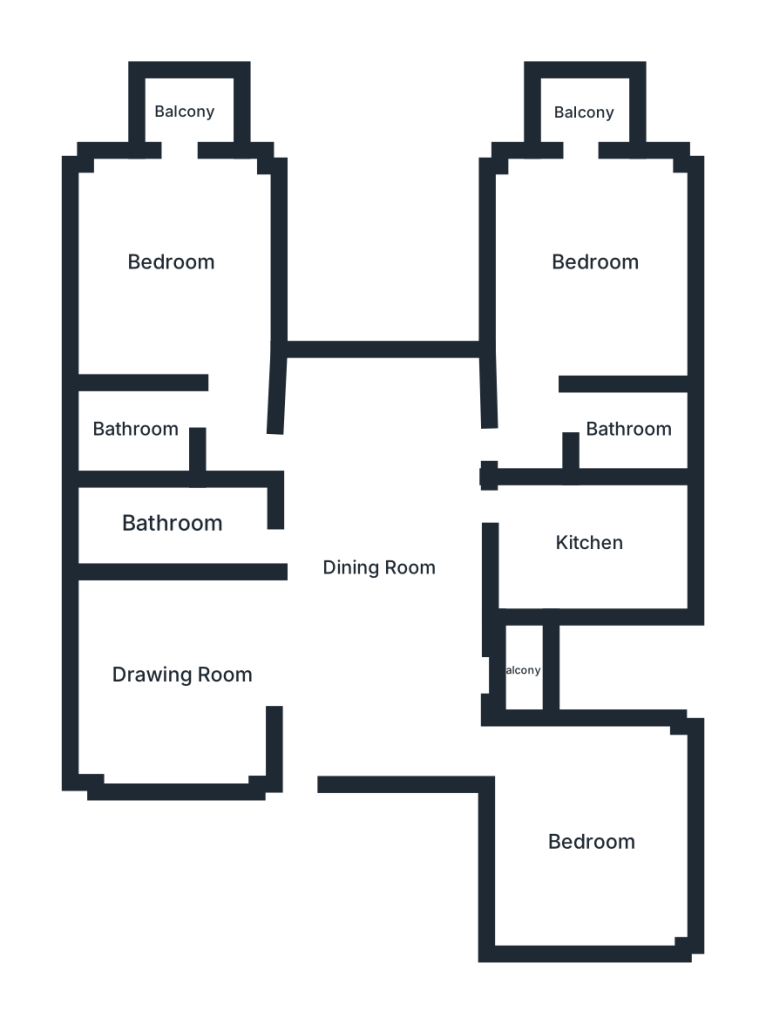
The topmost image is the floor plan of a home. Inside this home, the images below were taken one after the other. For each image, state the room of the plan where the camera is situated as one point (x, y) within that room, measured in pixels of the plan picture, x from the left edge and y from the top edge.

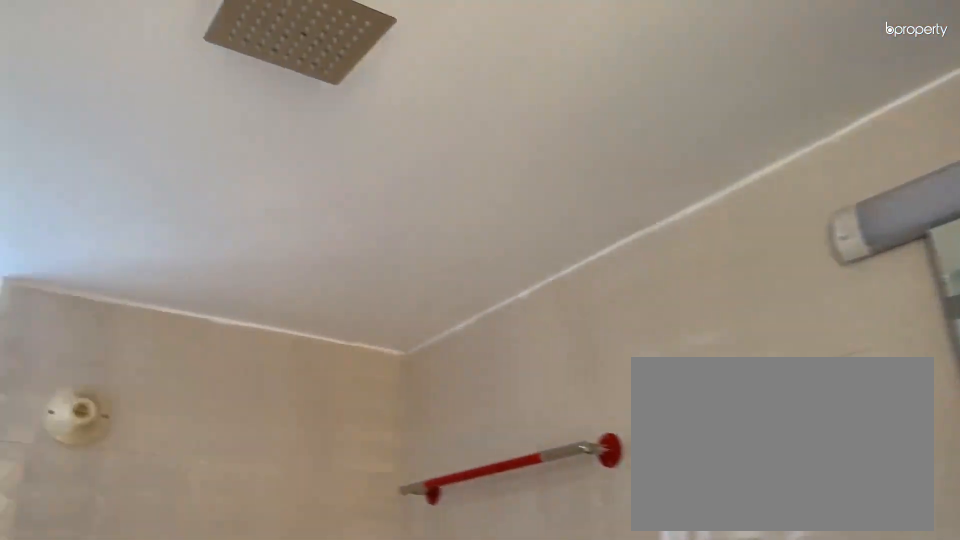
(629, 432)
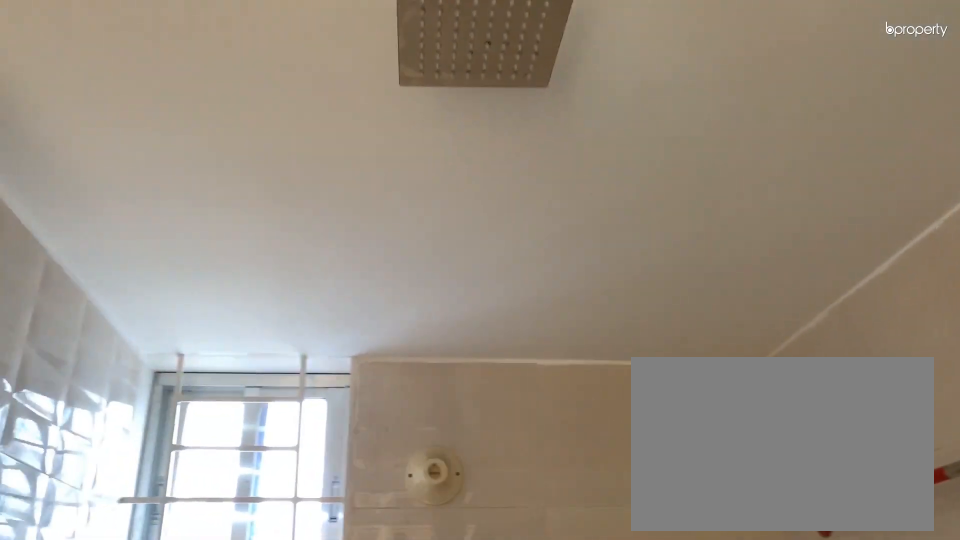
(629, 432)
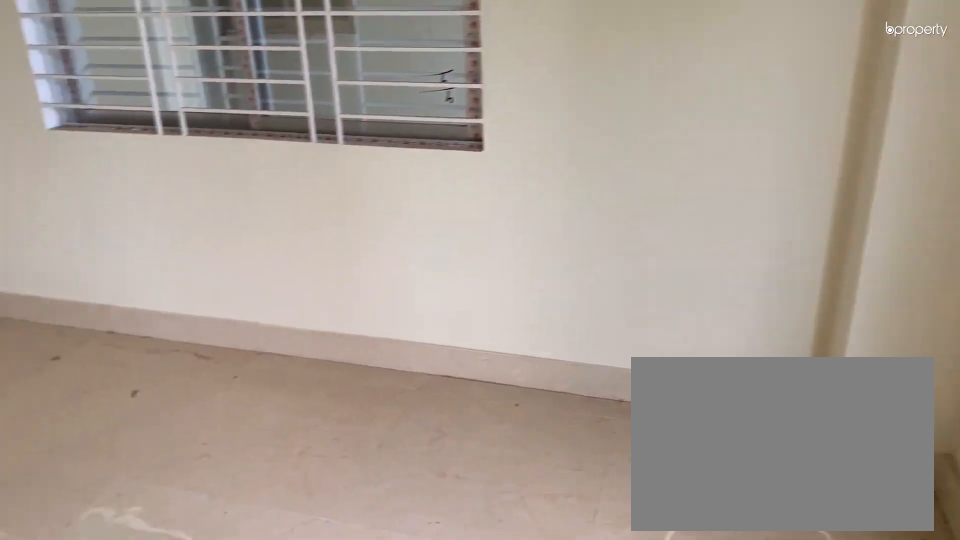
(173, 263)
